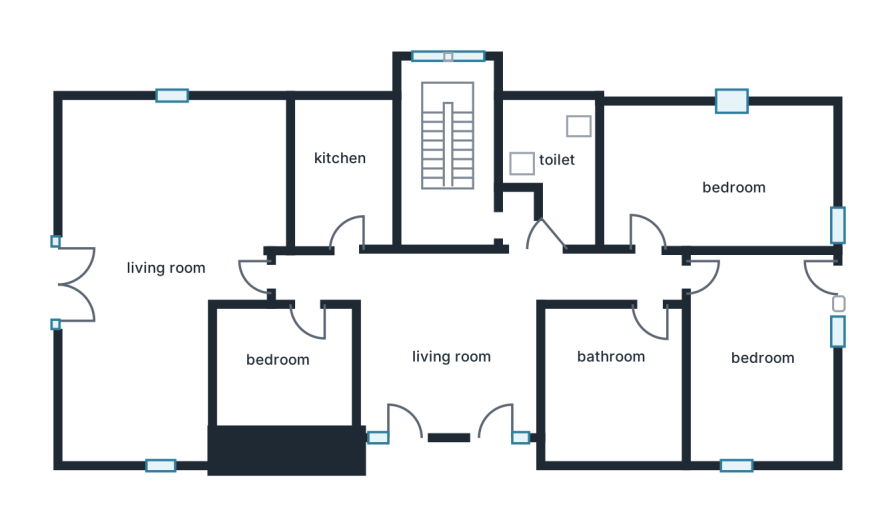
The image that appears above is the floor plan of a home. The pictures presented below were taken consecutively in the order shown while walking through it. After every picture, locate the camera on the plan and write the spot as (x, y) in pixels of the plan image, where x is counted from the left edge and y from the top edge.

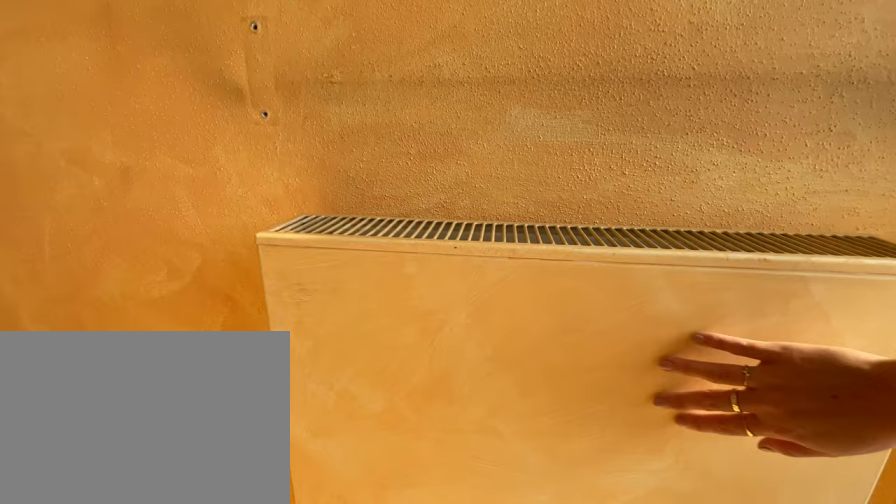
(512, 351)
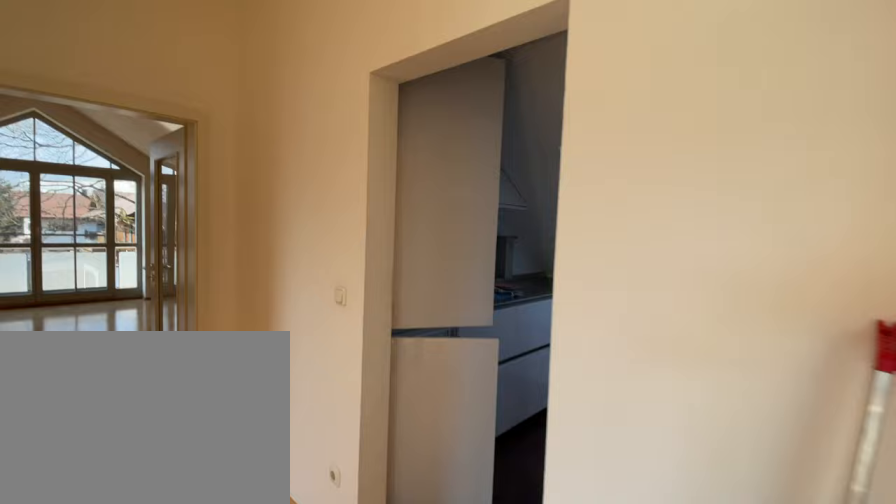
(355, 283)
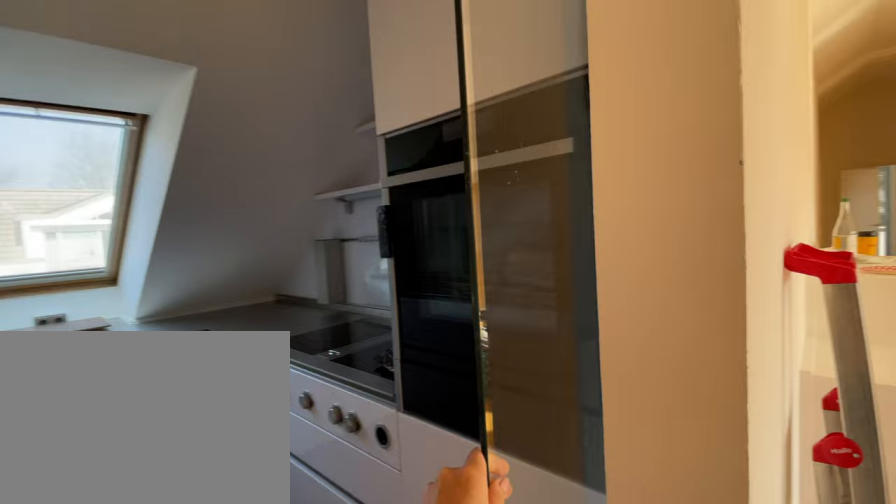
(341, 216)
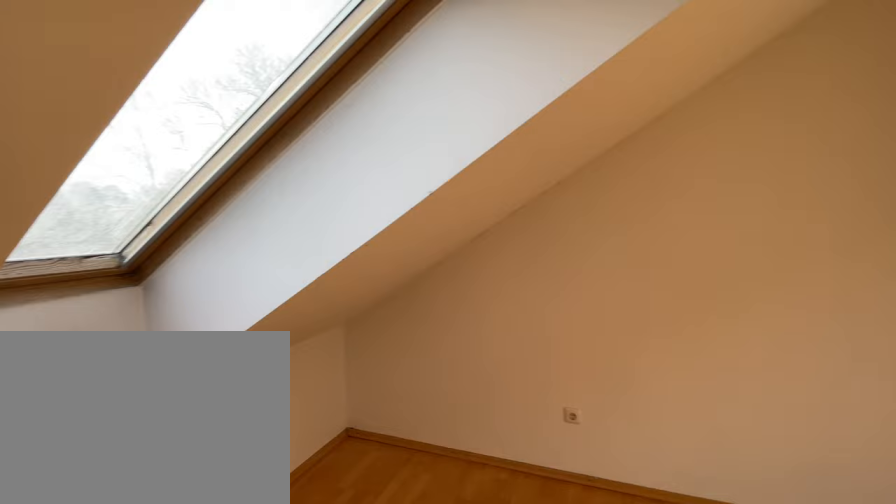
(304, 344)
